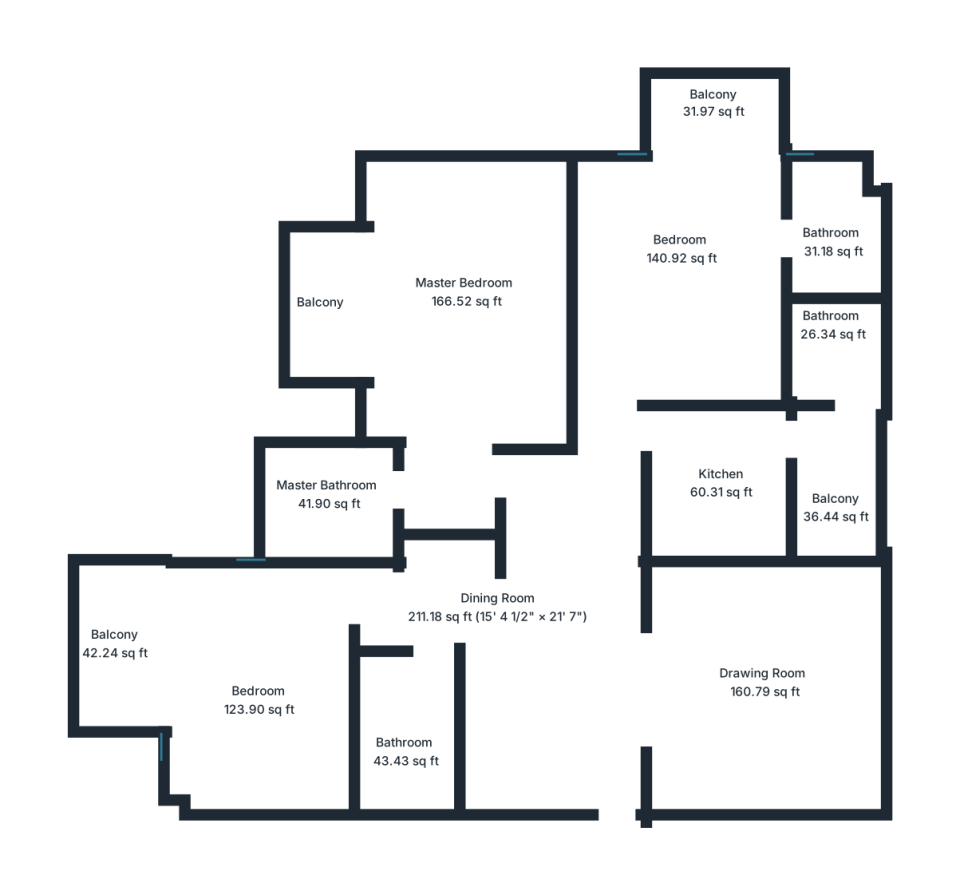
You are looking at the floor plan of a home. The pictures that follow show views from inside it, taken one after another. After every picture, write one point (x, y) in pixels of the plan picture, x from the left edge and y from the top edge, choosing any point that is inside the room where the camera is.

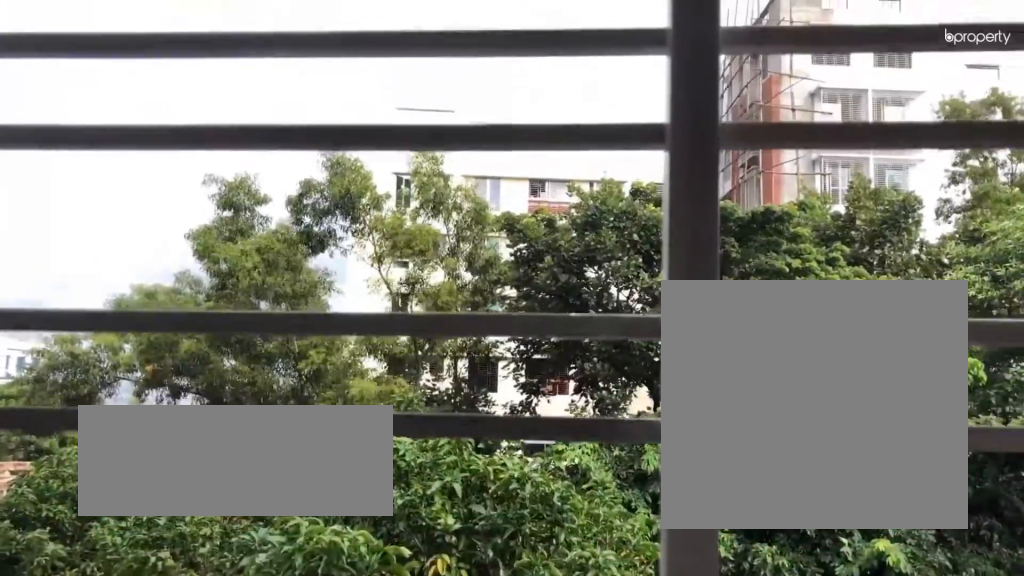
(320, 309)
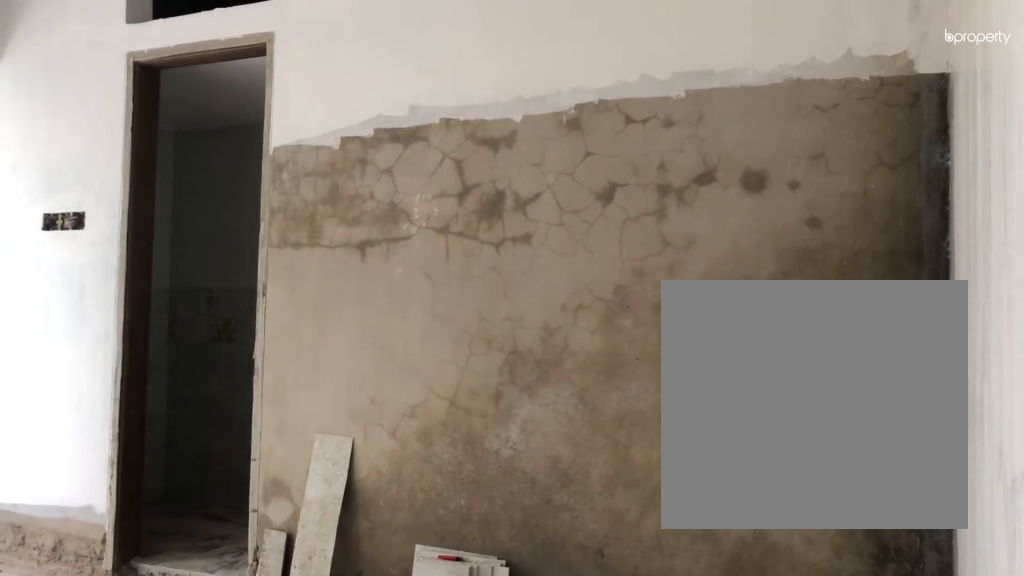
(681, 250)
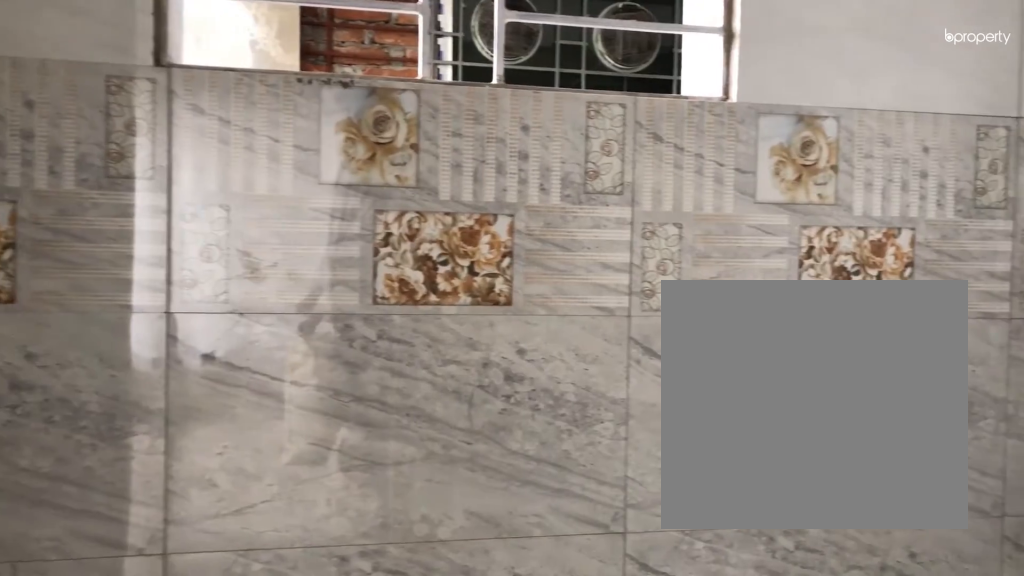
(831, 240)
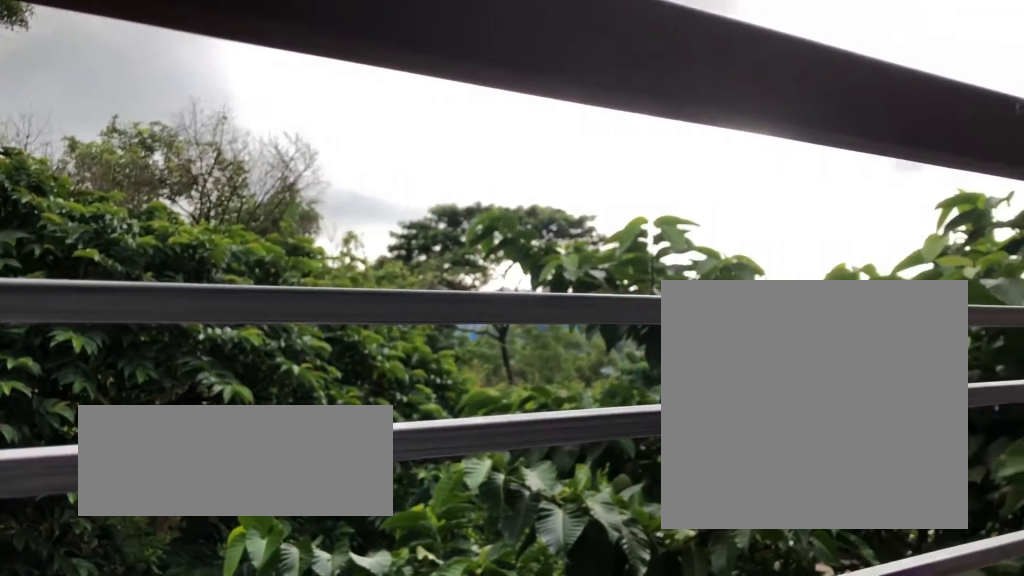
(717, 112)
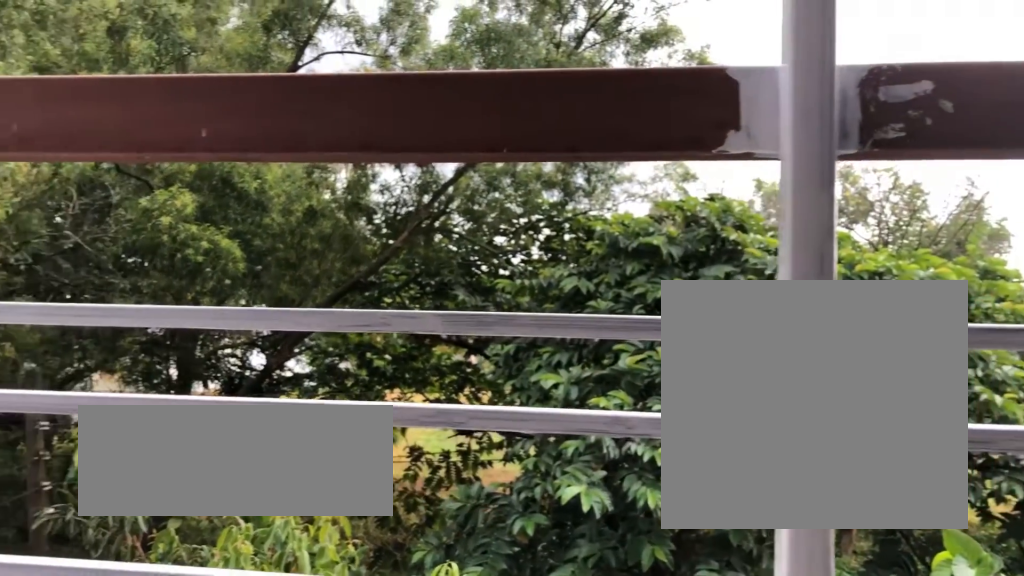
(717, 112)
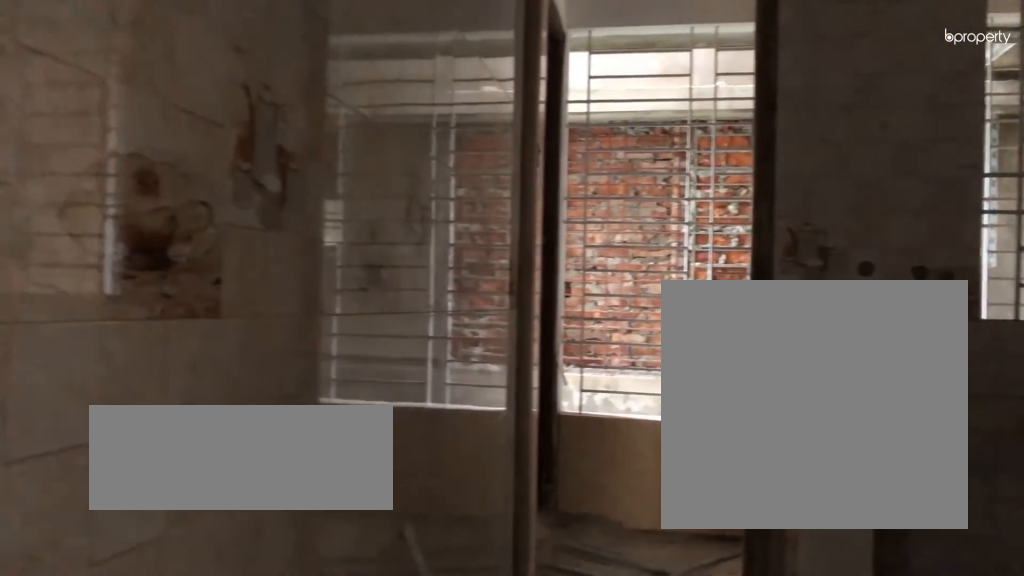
(716, 485)
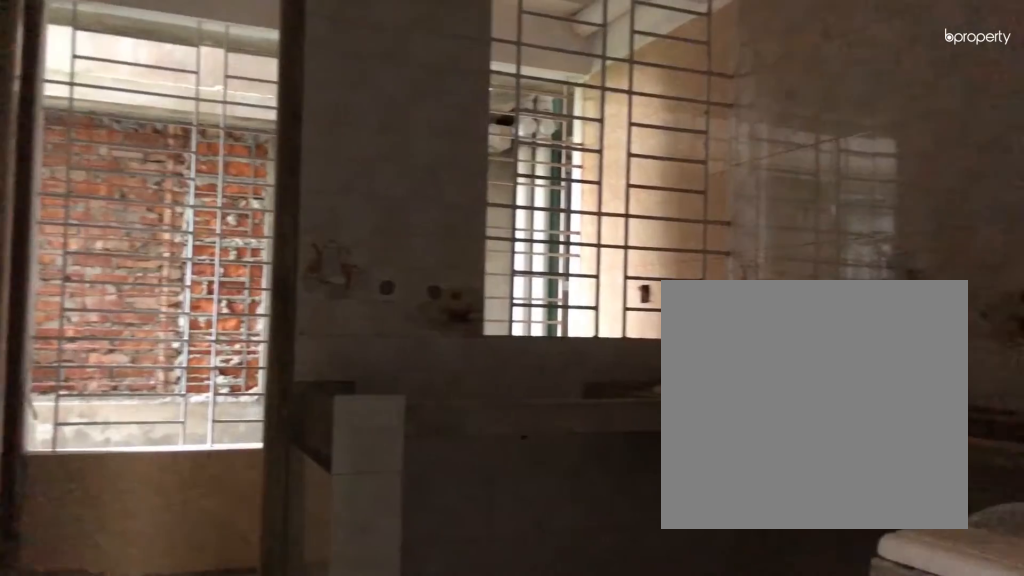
(716, 486)
